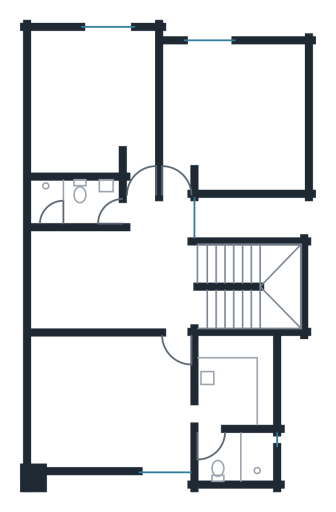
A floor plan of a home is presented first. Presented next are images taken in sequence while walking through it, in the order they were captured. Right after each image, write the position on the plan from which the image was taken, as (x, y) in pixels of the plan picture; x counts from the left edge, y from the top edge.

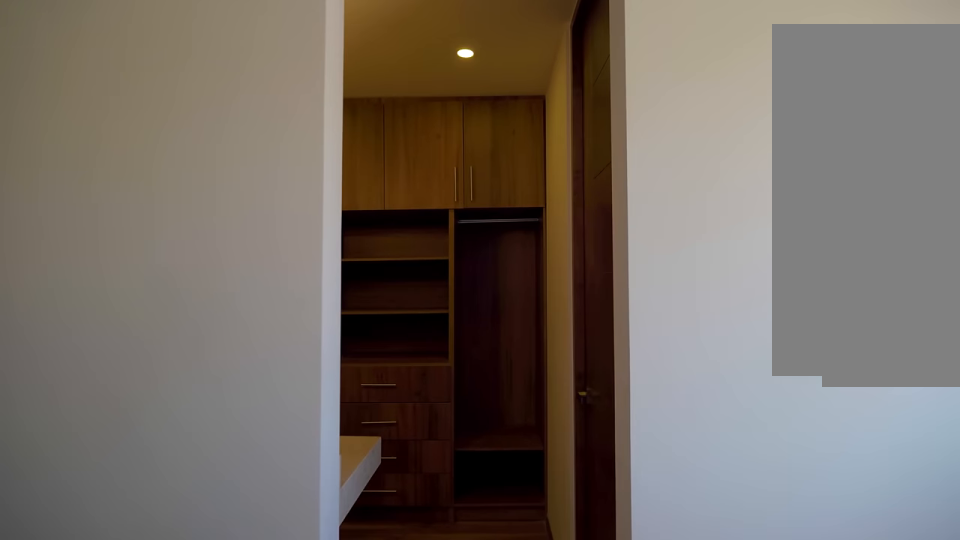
(158, 428)
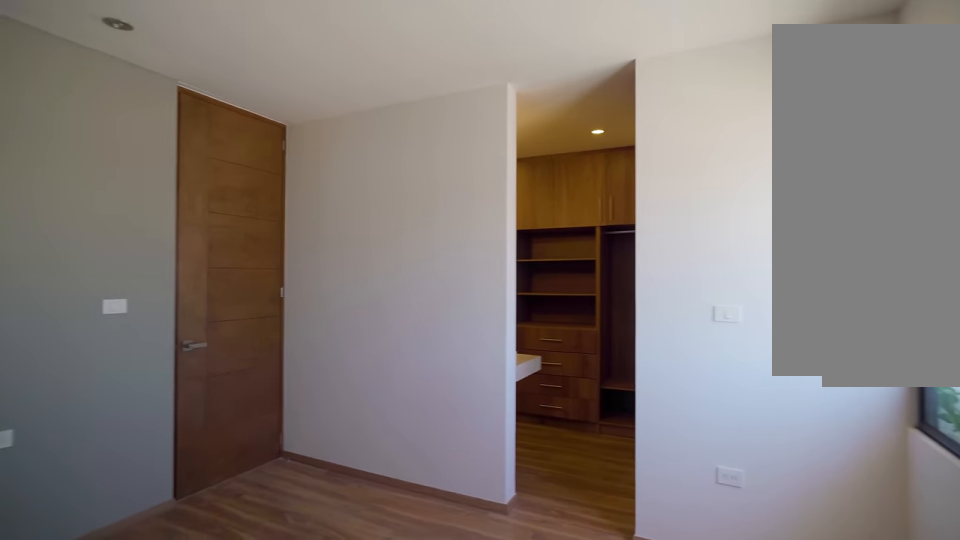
(84, 446)
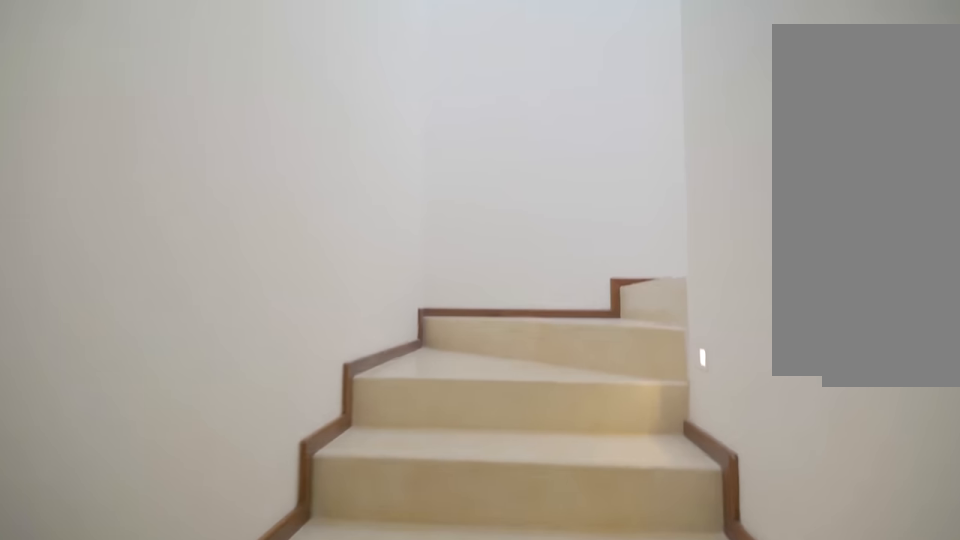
(194, 277)
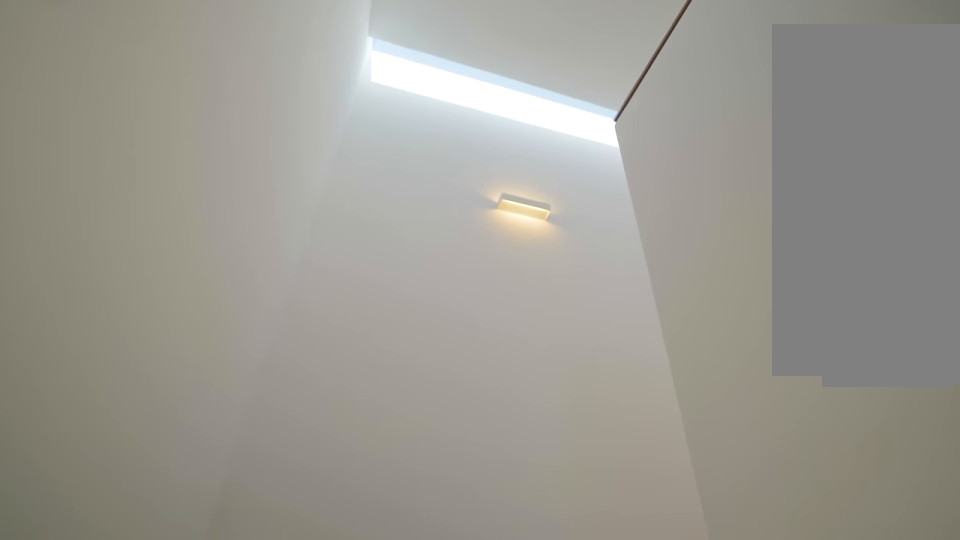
(245, 266)
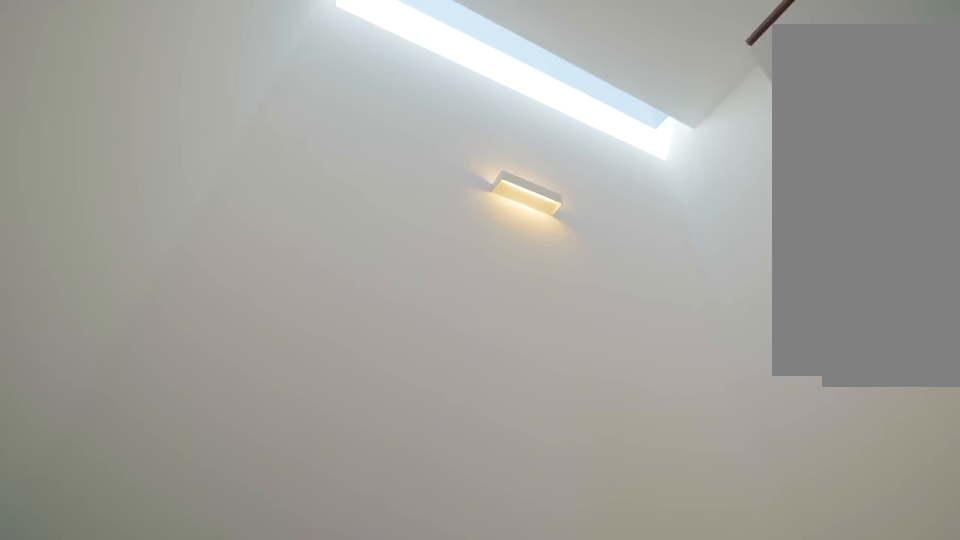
(246, 265)
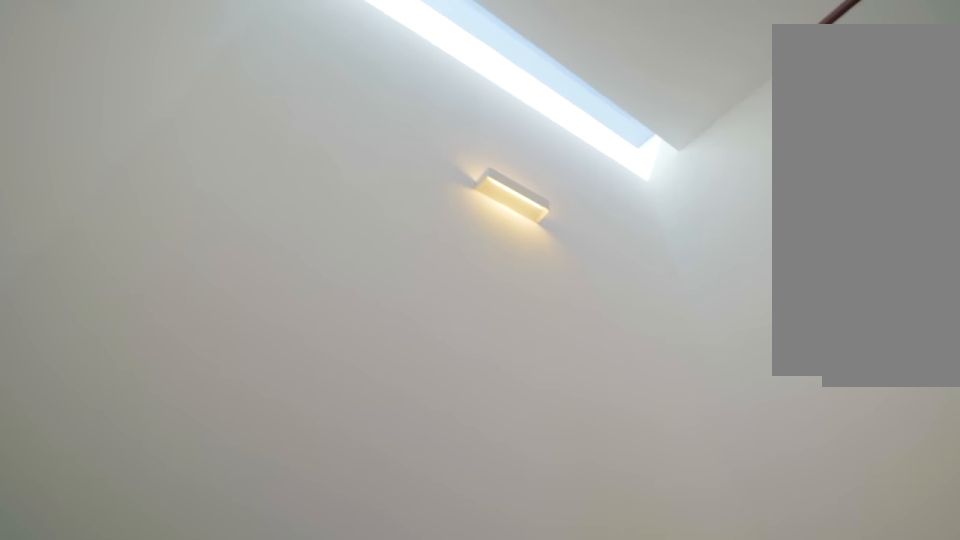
(253, 266)
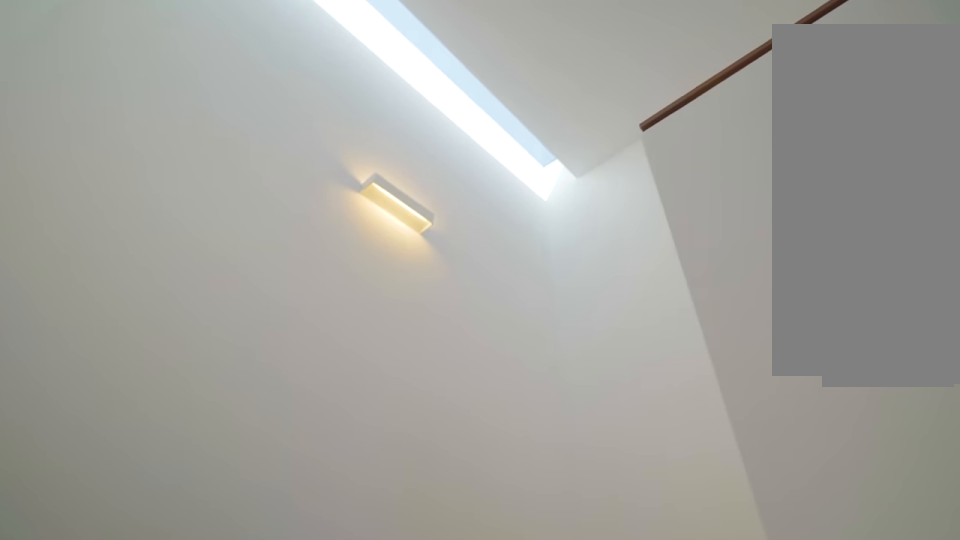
(264, 266)
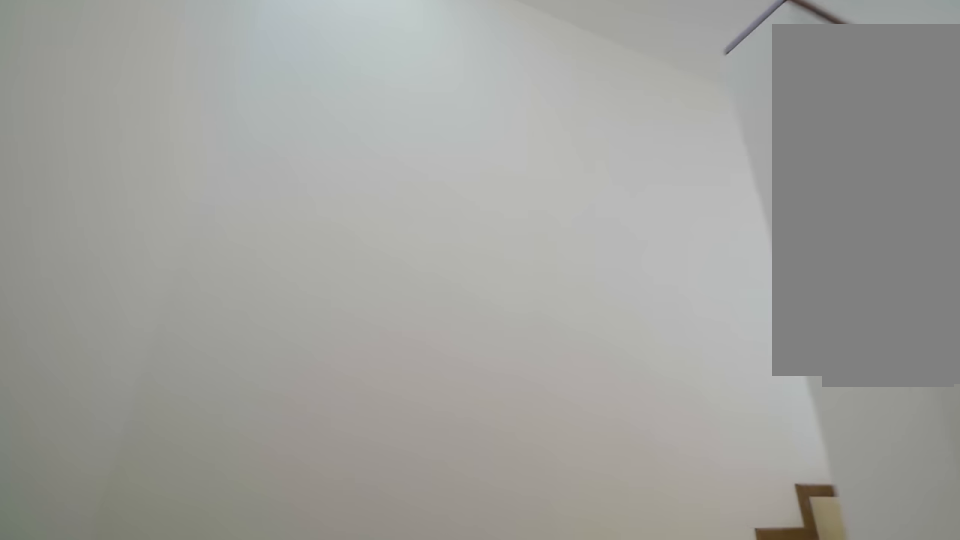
(274, 265)
